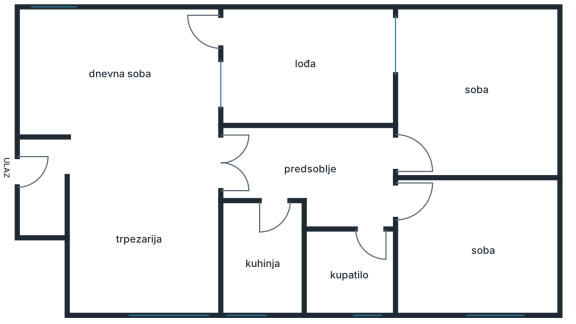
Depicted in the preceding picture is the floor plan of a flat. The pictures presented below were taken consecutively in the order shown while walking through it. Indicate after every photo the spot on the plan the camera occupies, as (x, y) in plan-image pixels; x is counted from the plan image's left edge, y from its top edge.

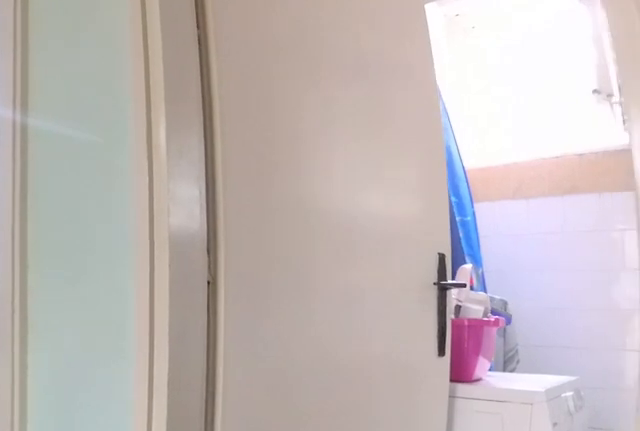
(330, 198)
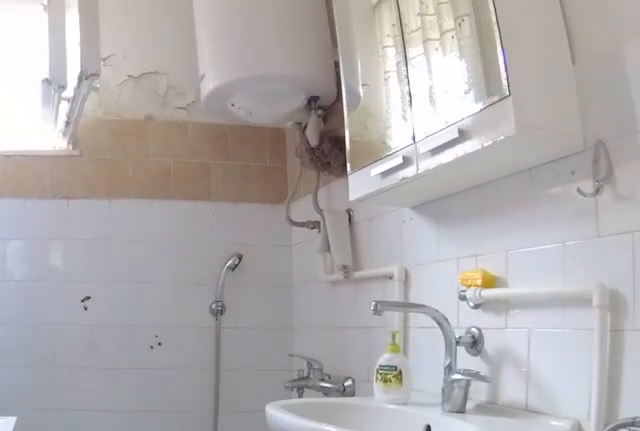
(365, 225)
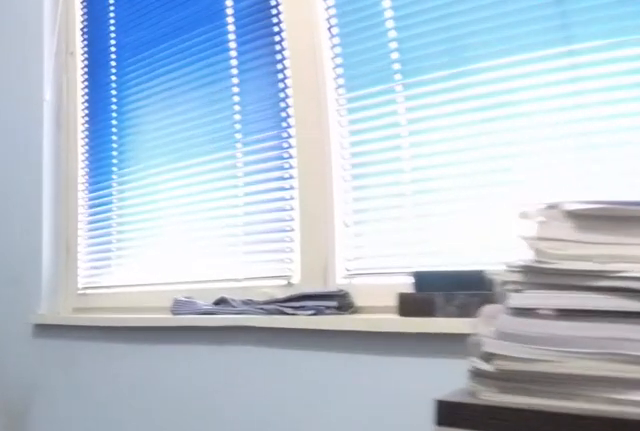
(457, 277)
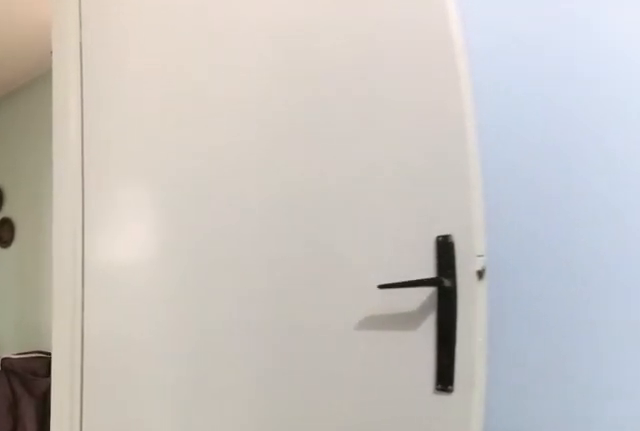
(465, 236)
